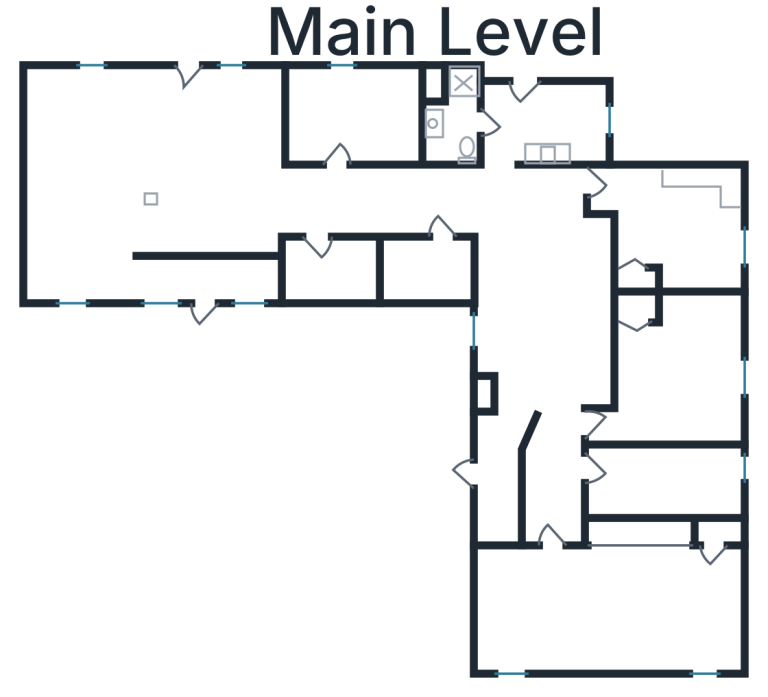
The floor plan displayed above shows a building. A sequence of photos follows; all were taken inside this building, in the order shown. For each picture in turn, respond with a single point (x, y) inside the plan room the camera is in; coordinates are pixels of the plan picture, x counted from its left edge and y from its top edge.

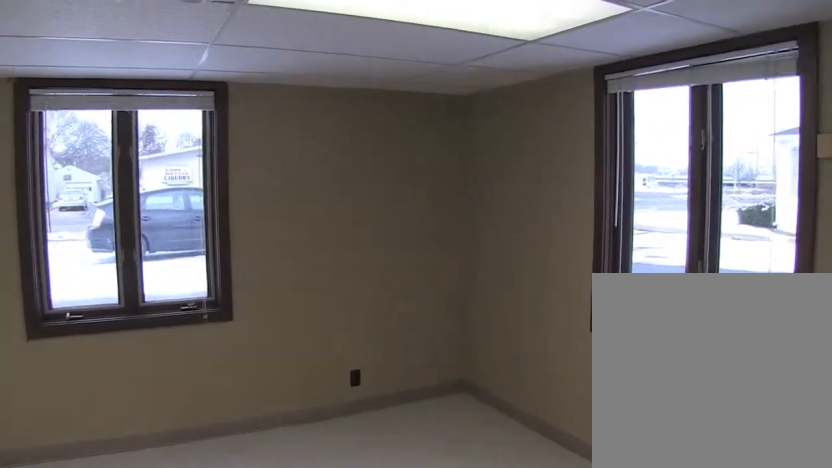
(604, 607)
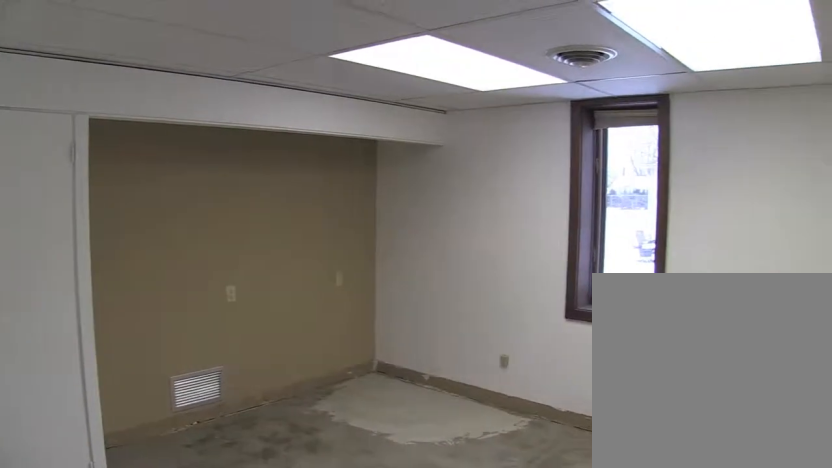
(674, 375)
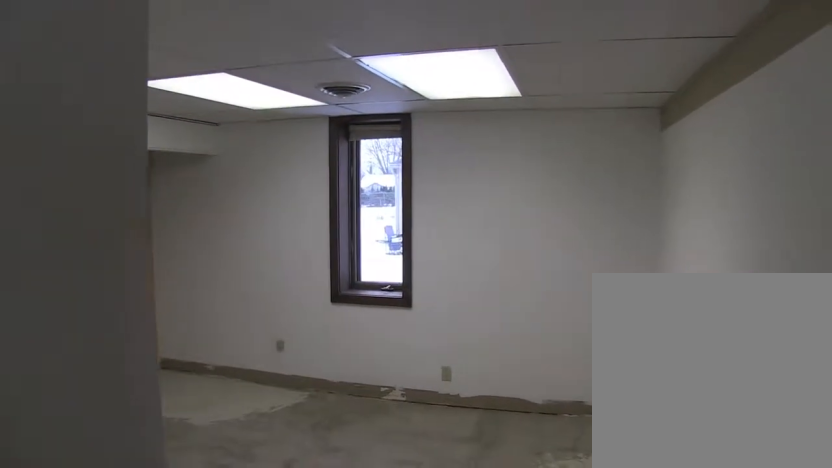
(674, 375)
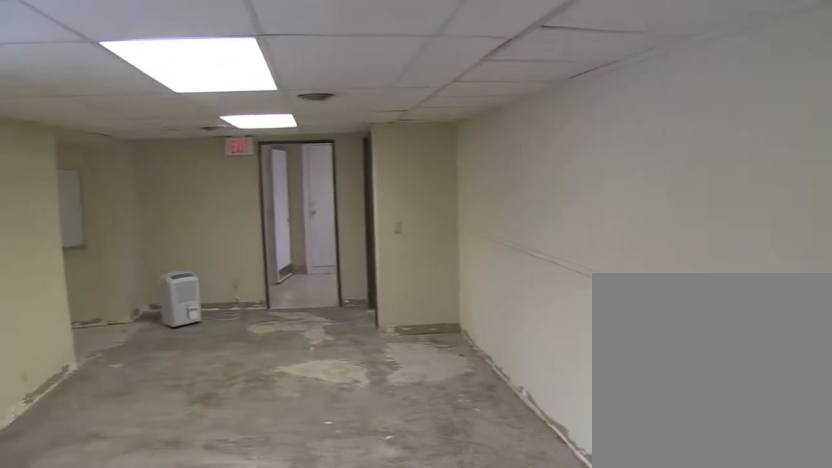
(542, 291)
